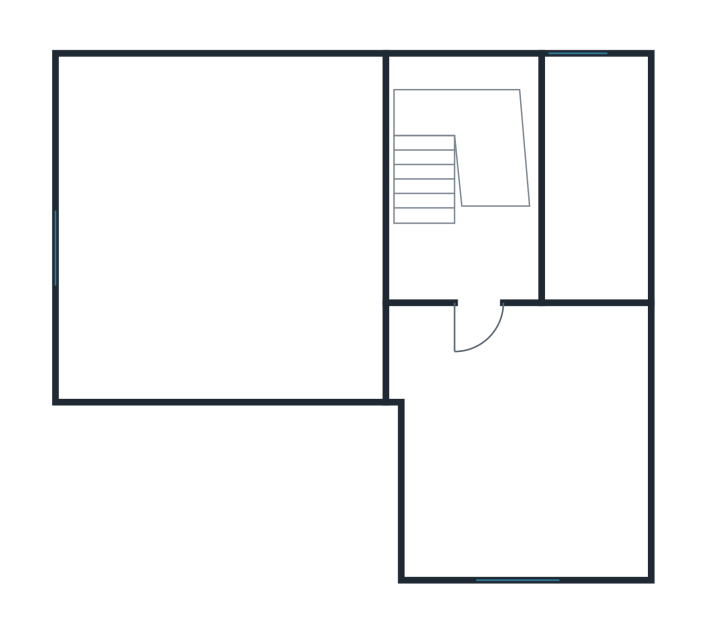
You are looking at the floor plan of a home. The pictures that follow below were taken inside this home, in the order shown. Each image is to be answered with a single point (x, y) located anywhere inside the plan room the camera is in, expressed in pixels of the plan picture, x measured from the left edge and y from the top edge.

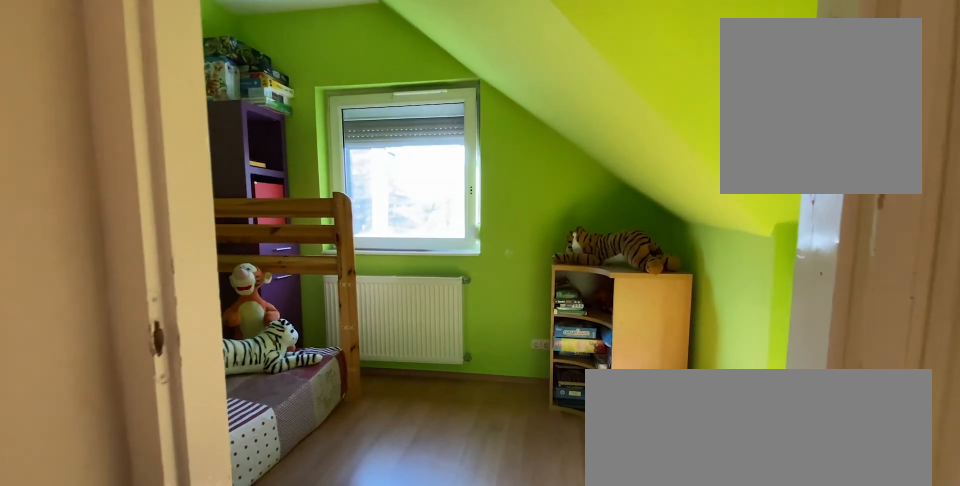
(505, 467)
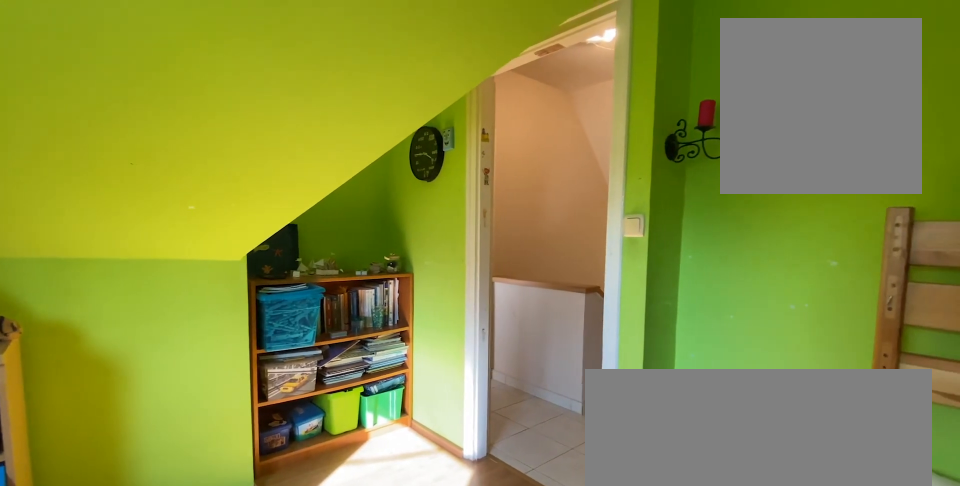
(505, 467)
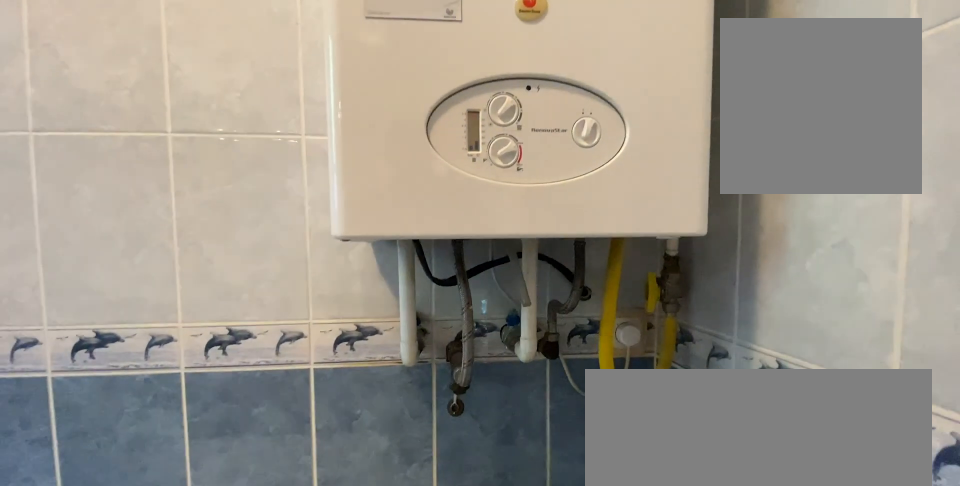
(581, 192)
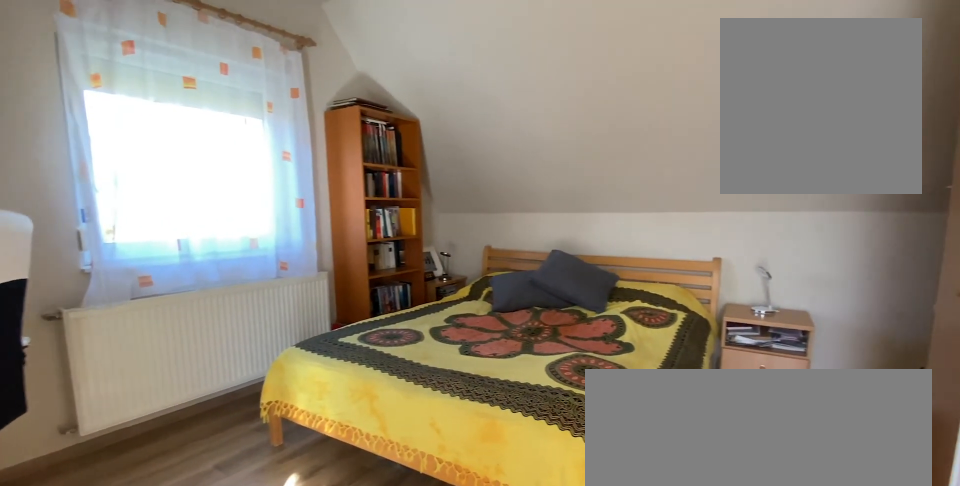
(221, 245)
